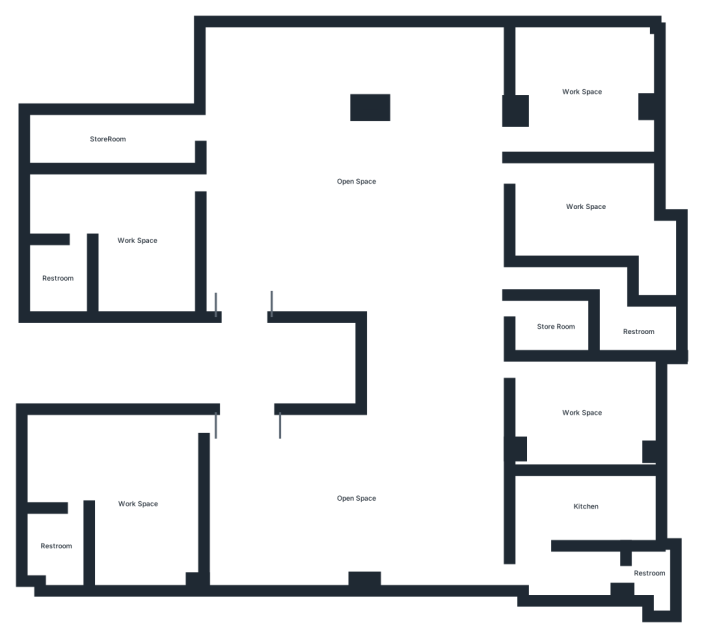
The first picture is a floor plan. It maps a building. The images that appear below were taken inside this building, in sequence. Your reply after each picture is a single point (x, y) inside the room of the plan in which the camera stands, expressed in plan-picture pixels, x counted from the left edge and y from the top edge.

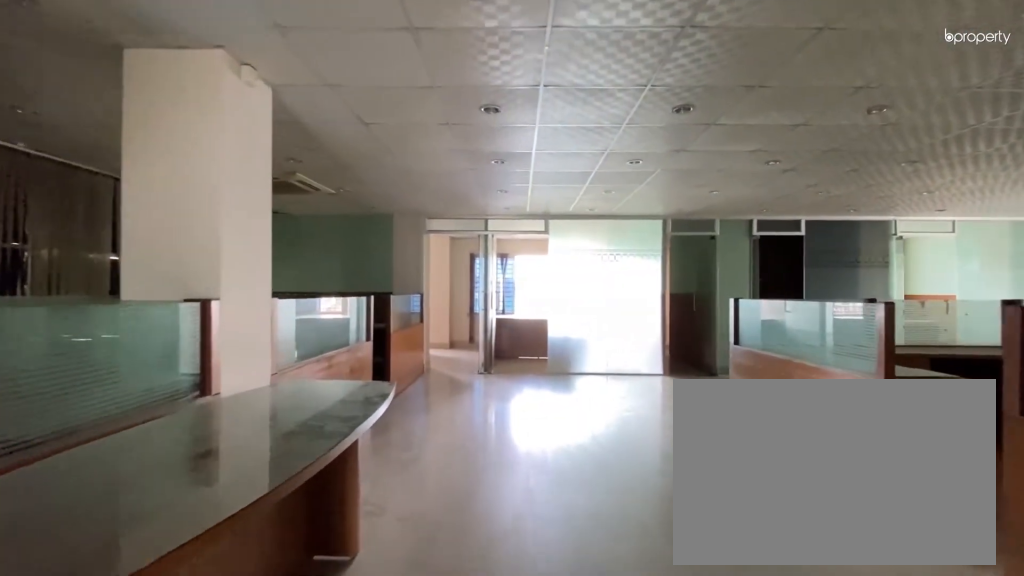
(356, 182)
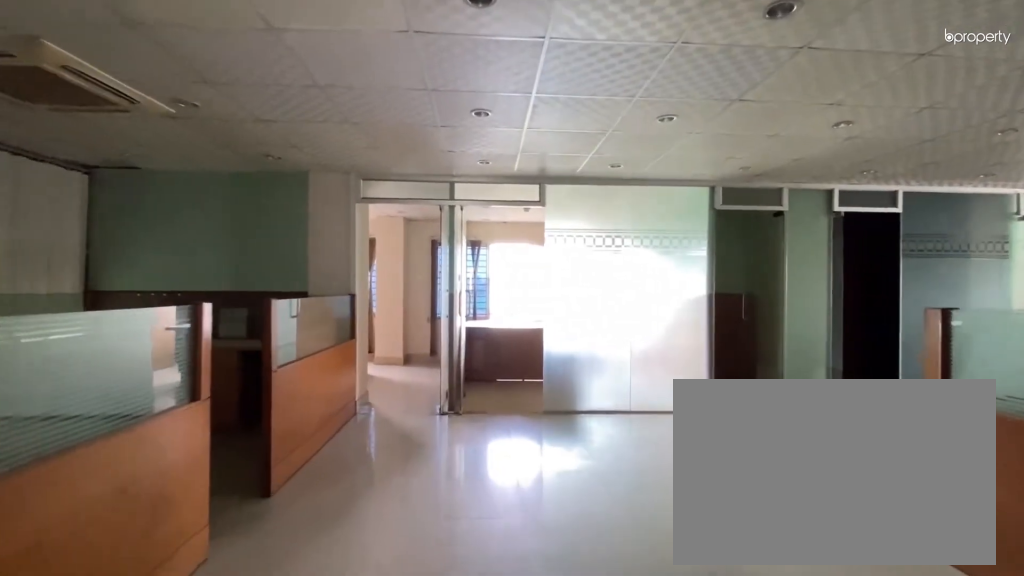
(356, 182)
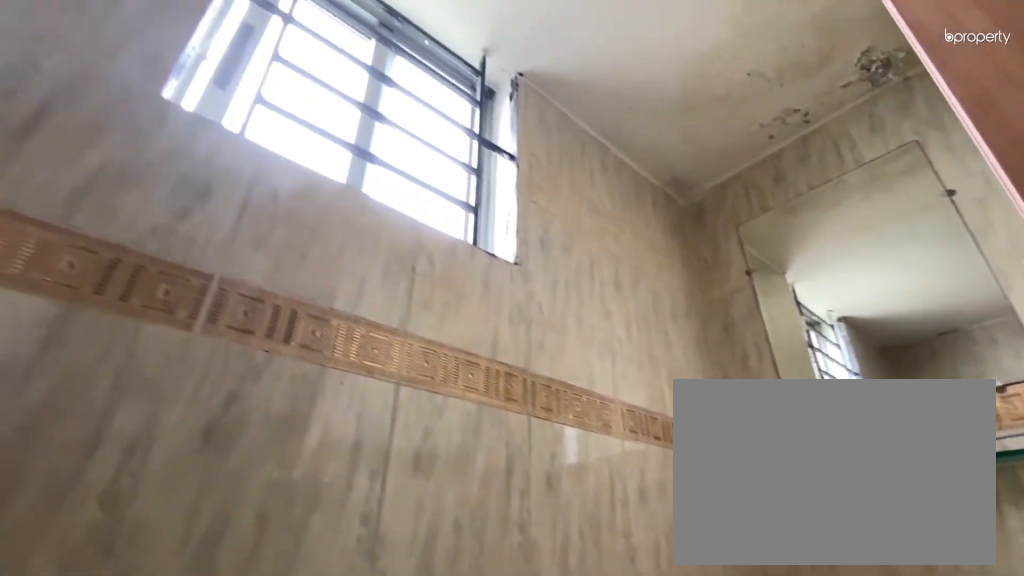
(649, 572)
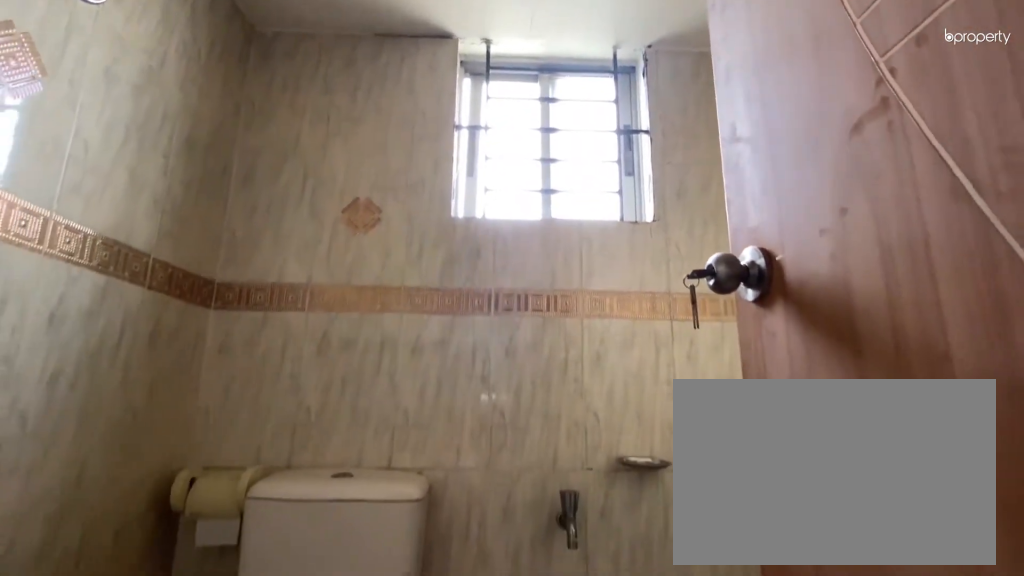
(649, 572)
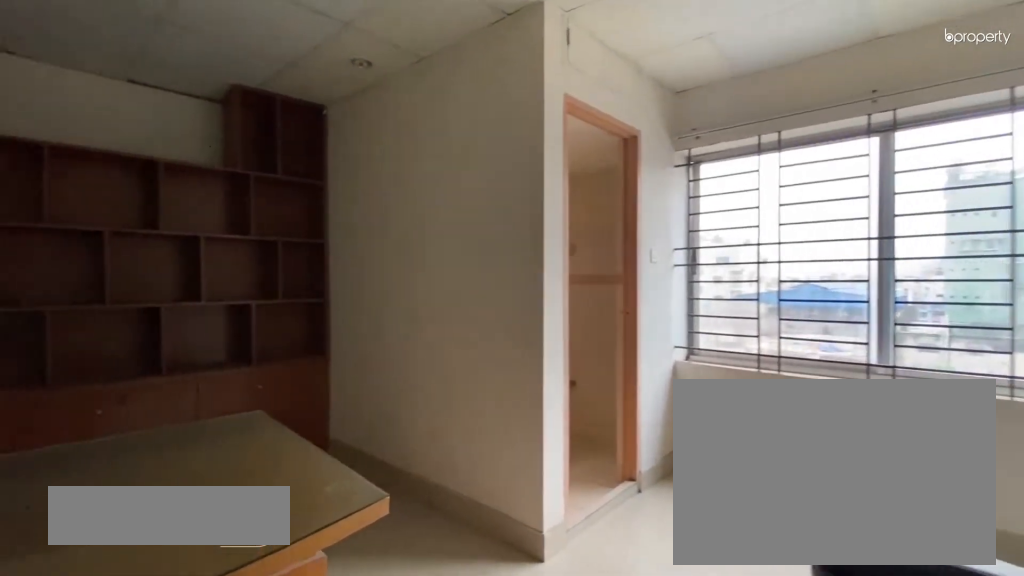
(136, 505)
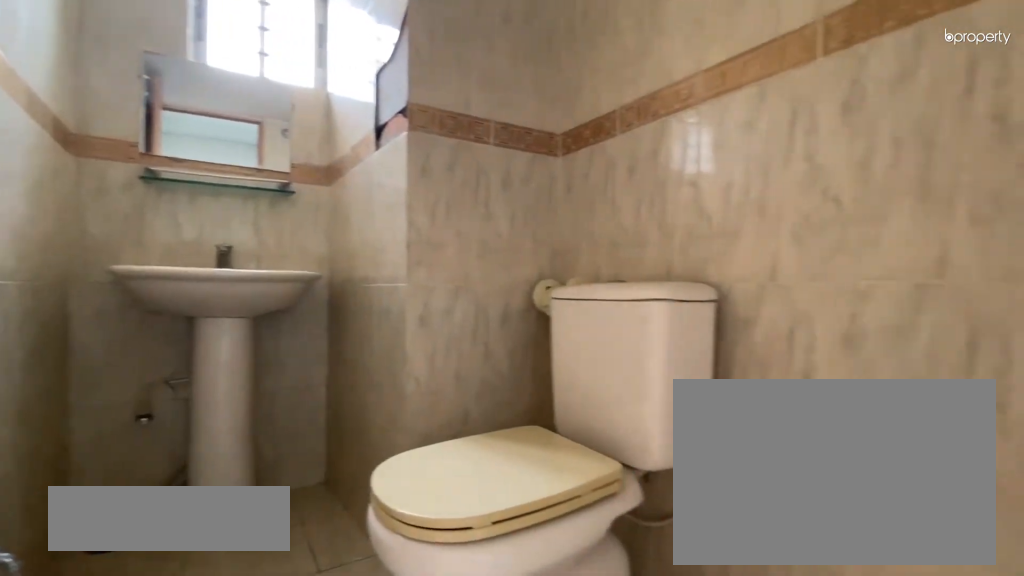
(56, 544)
